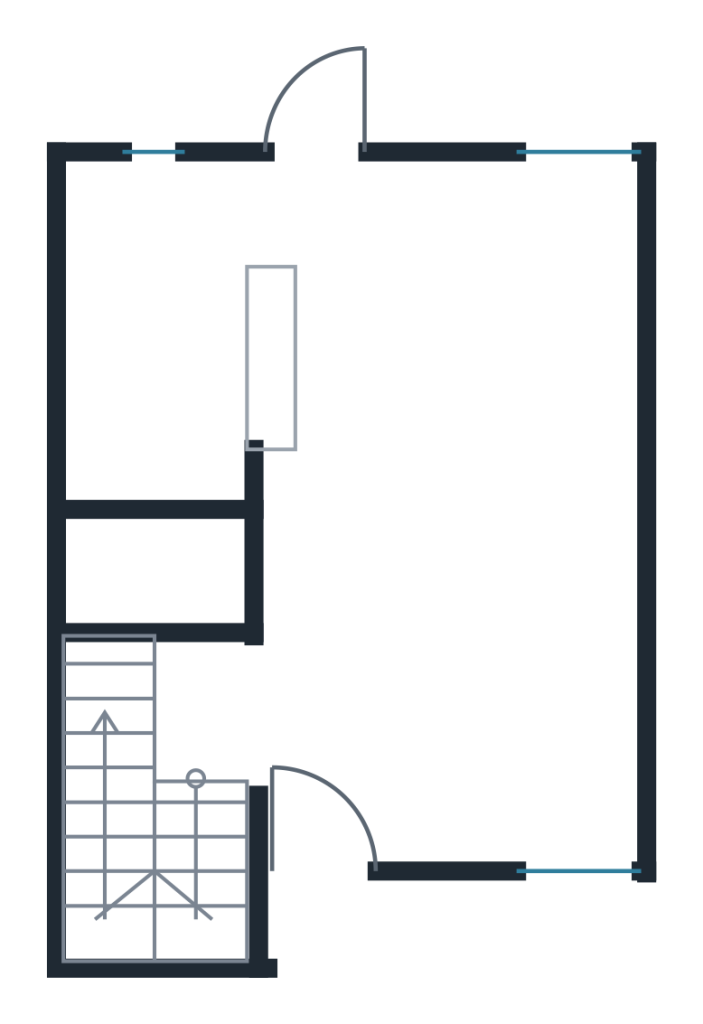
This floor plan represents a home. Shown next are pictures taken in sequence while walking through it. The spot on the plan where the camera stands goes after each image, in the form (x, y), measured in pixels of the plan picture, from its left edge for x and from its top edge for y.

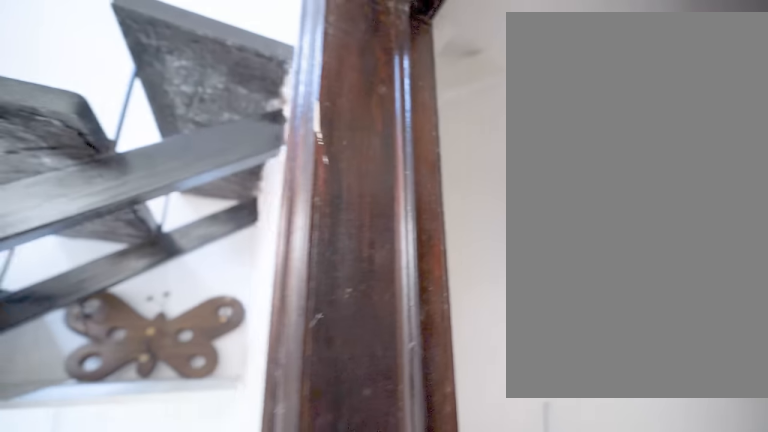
(253, 707)
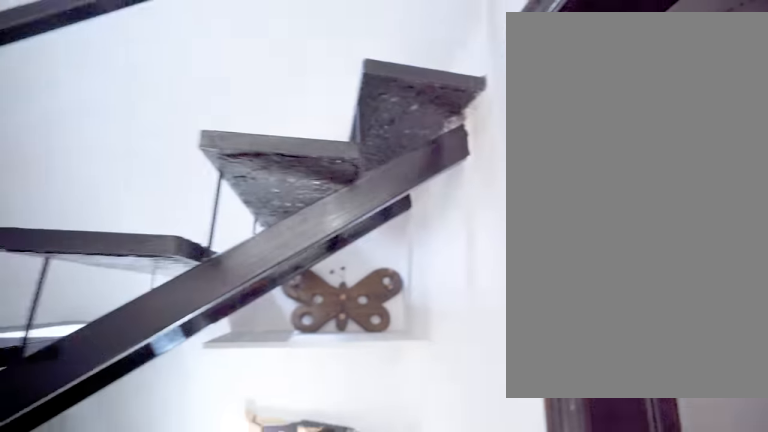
(253, 705)
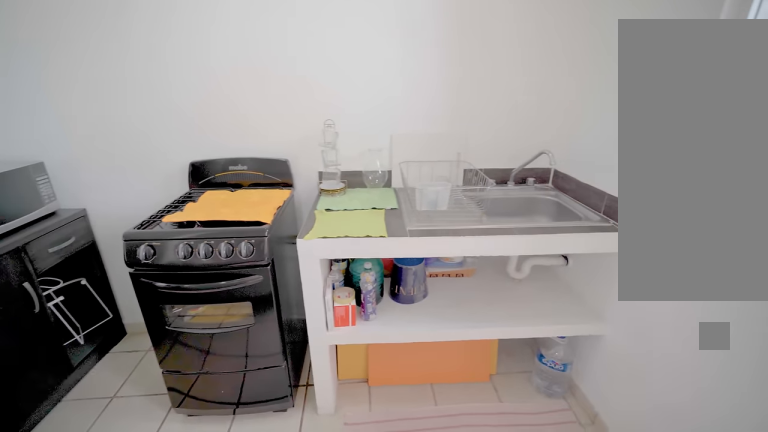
(315, 231)
